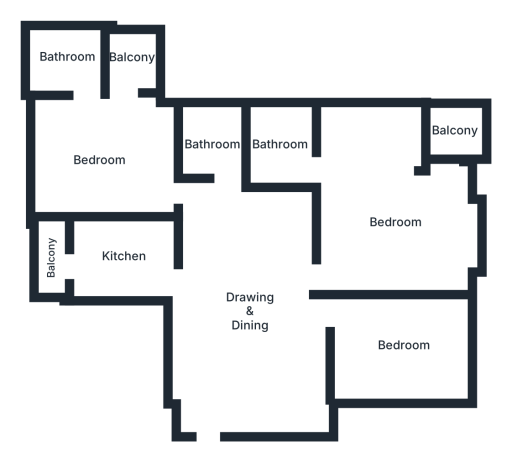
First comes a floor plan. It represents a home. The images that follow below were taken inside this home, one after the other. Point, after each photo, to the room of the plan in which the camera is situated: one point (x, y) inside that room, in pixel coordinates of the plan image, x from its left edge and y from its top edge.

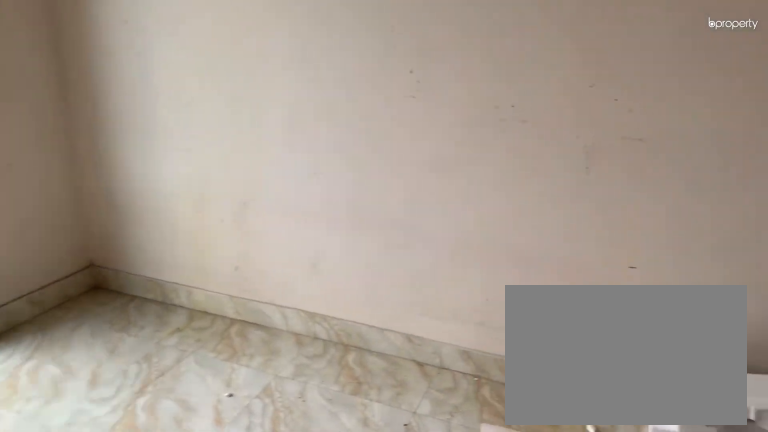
(405, 344)
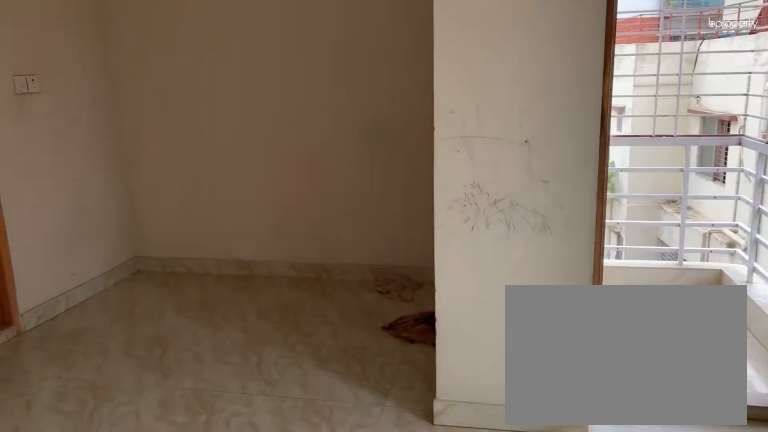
(395, 226)
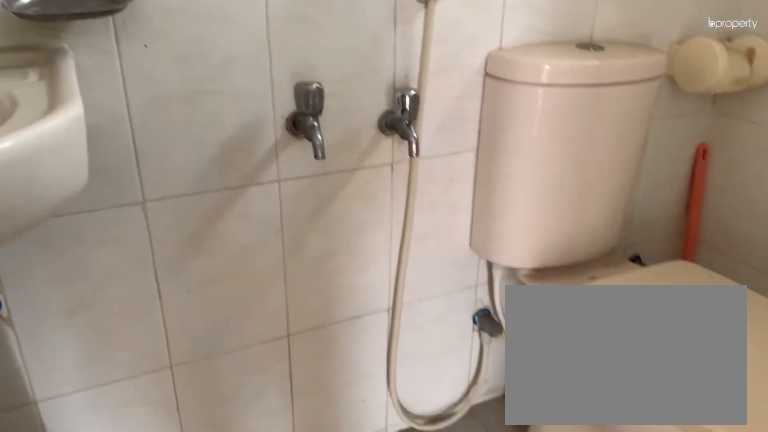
(282, 144)
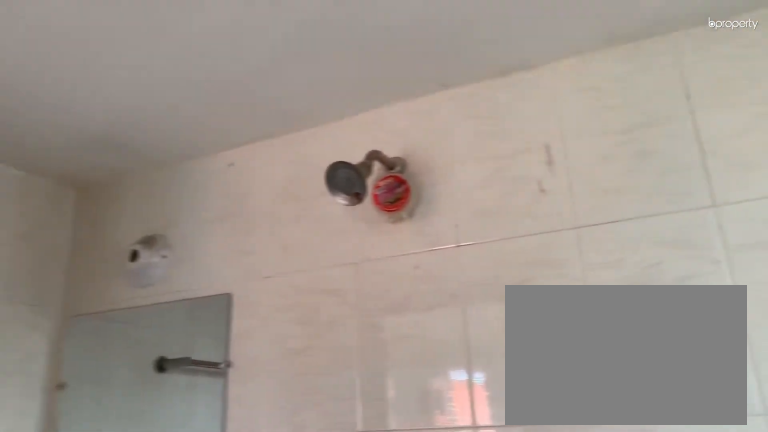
(282, 144)
